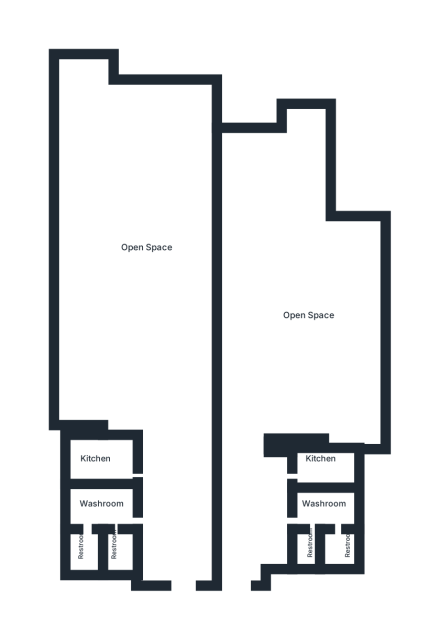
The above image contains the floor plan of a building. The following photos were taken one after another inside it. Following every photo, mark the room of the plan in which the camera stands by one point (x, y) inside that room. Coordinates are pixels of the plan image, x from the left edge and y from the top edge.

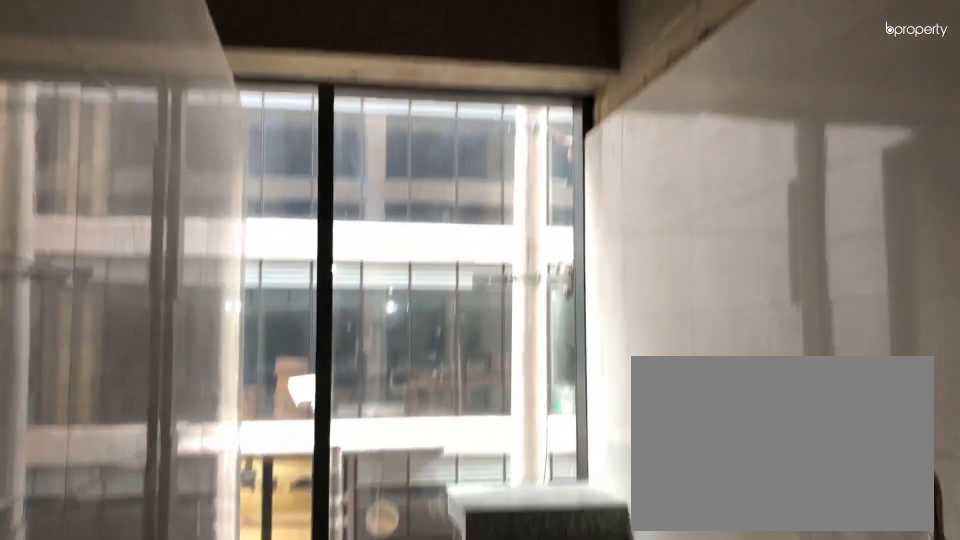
(103, 455)
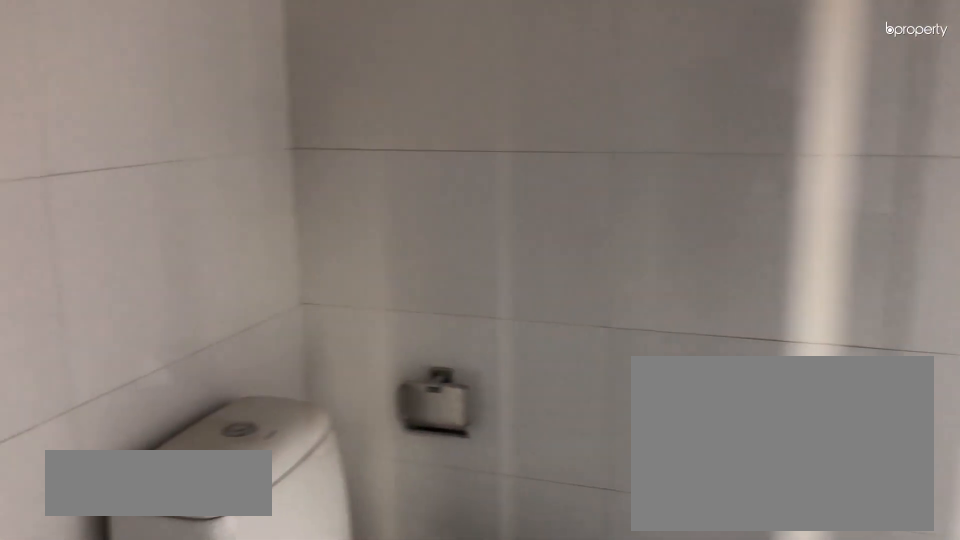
(85, 549)
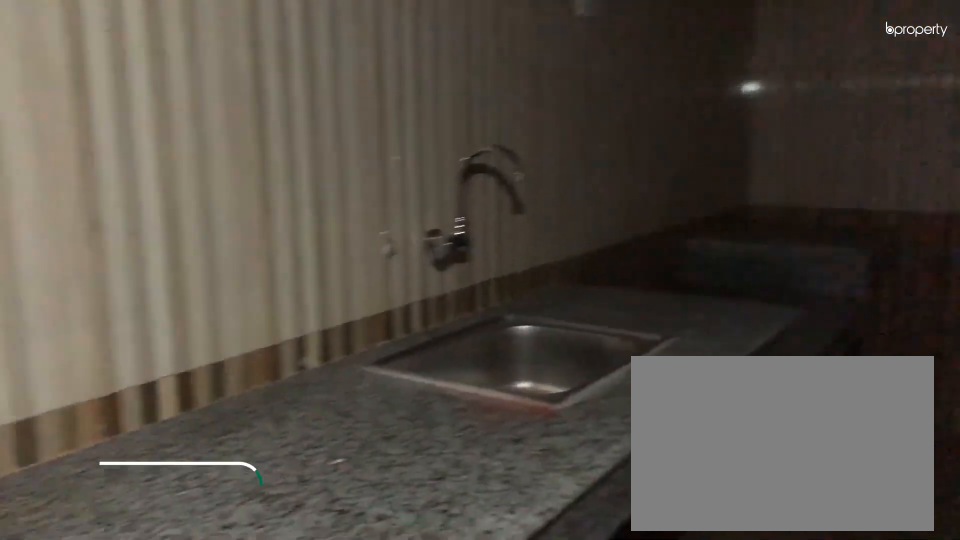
(321, 473)
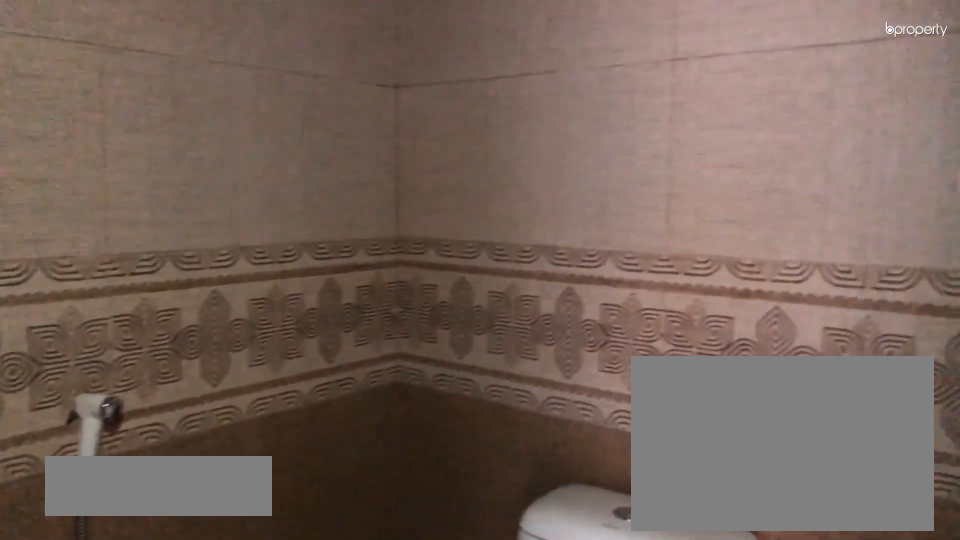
(304, 547)
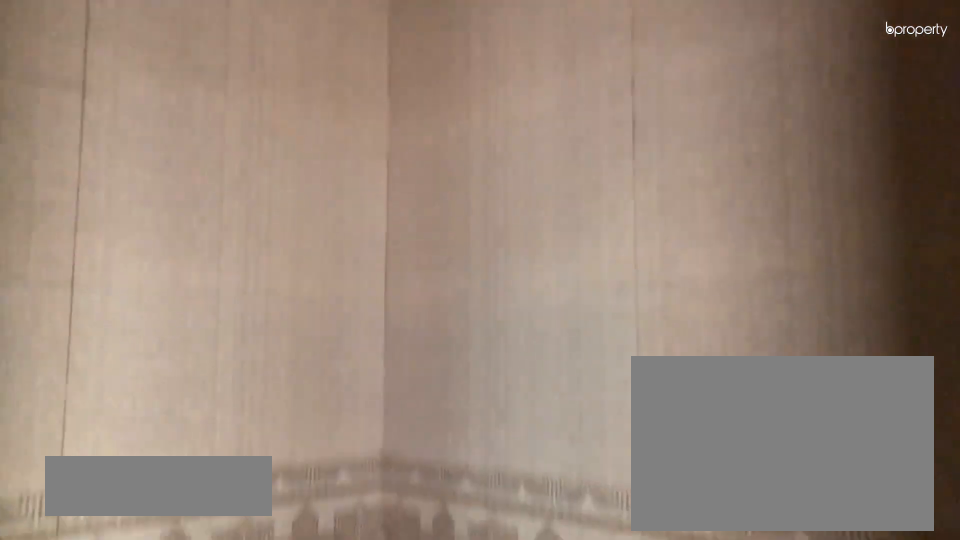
(332, 546)
